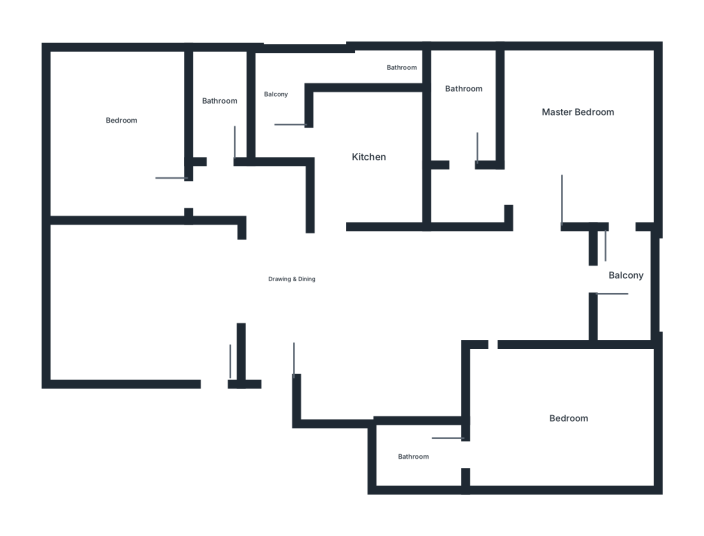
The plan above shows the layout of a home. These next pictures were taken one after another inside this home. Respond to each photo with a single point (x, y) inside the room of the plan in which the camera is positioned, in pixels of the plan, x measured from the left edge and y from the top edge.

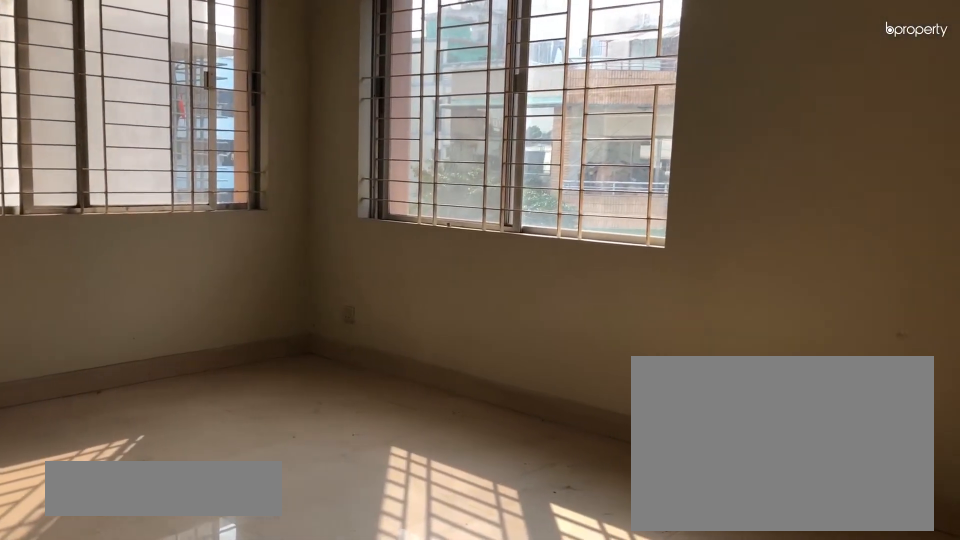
(562, 128)
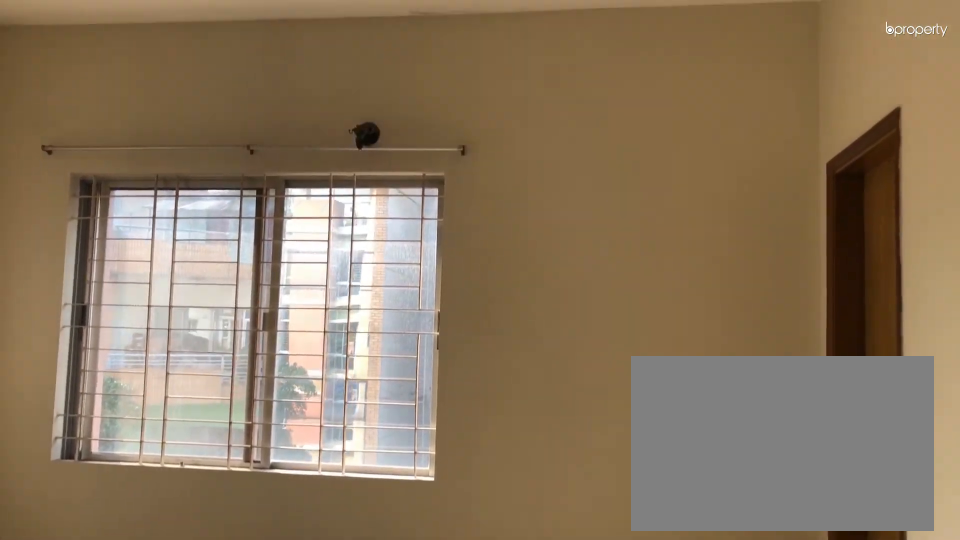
(562, 128)
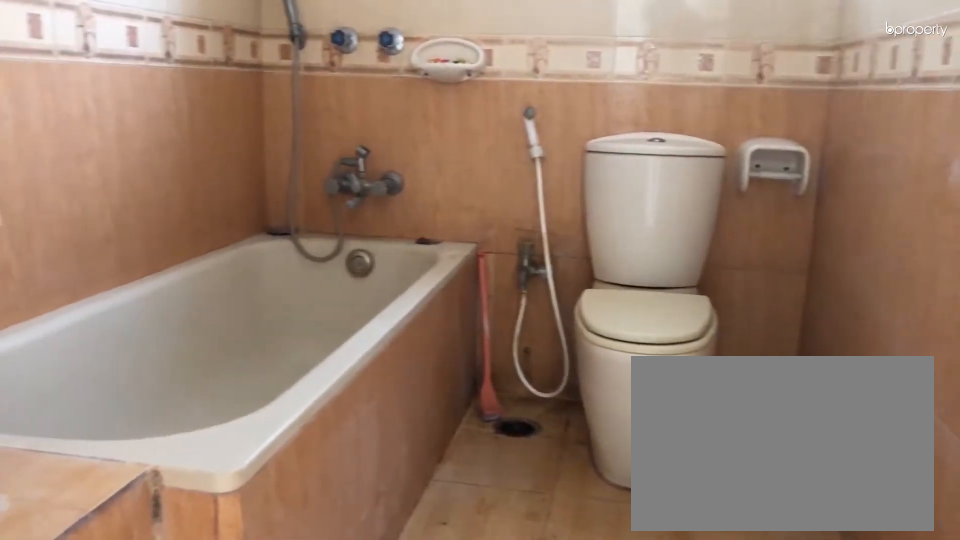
(465, 116)
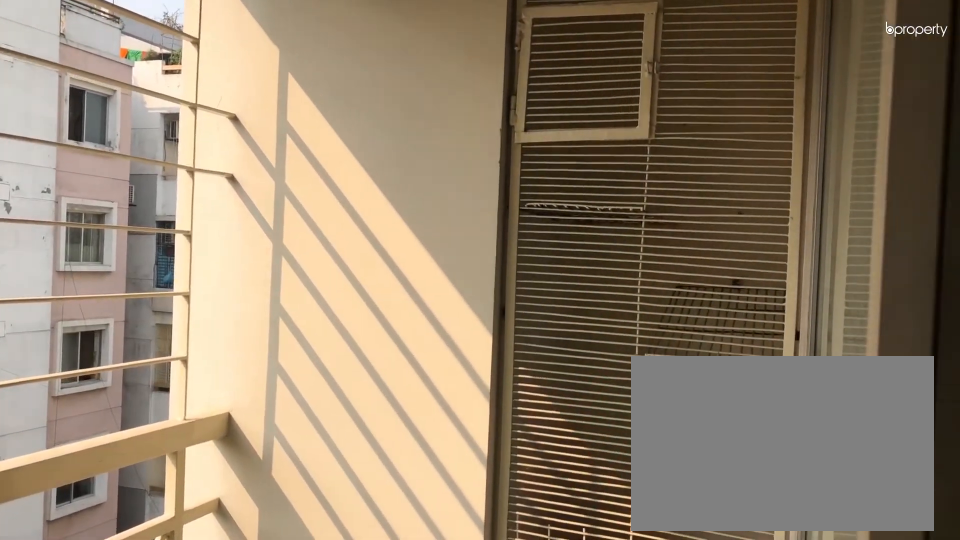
(621, 277)
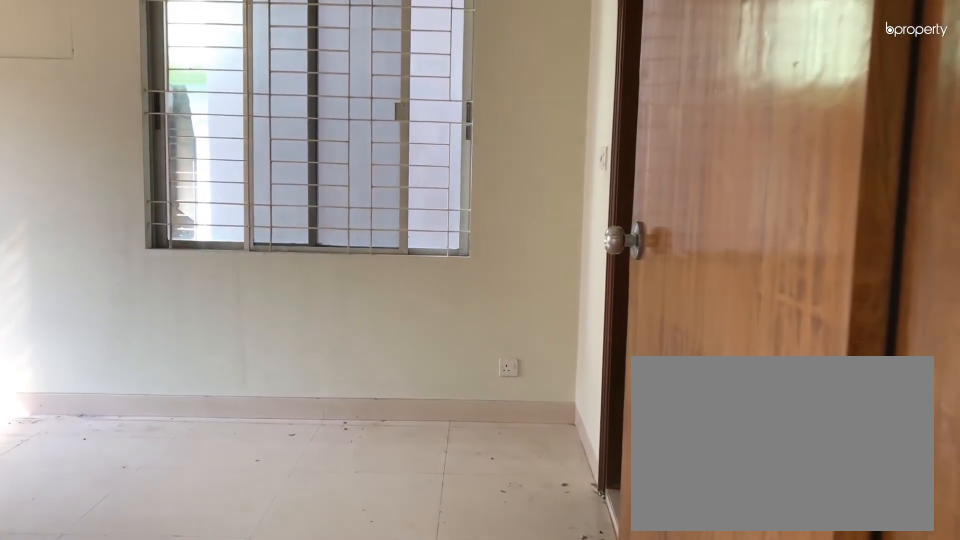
(516, 374)
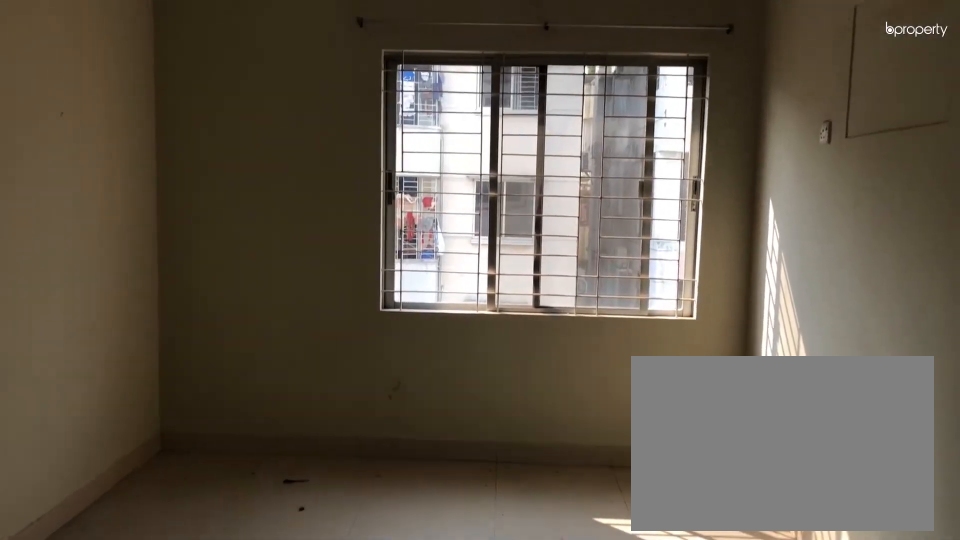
(573, 425)
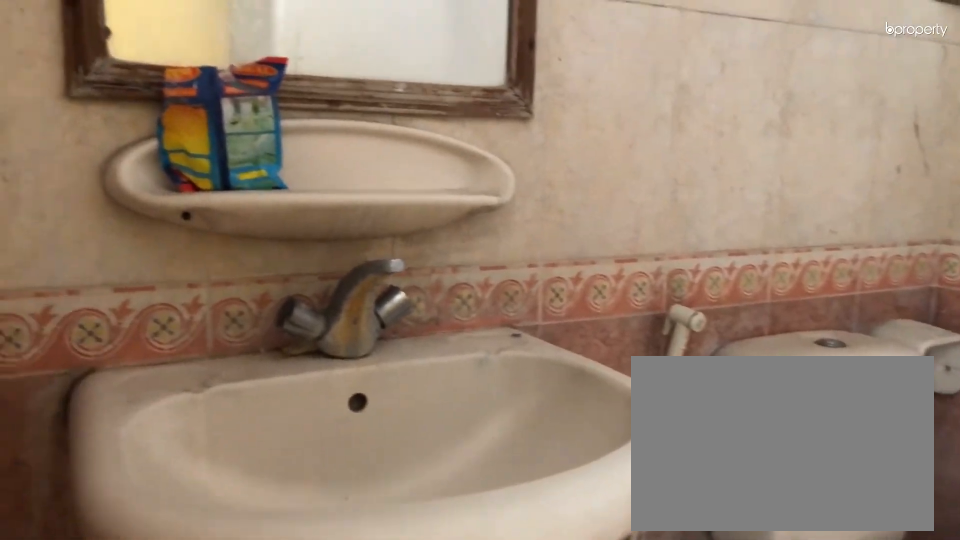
(419, 450)
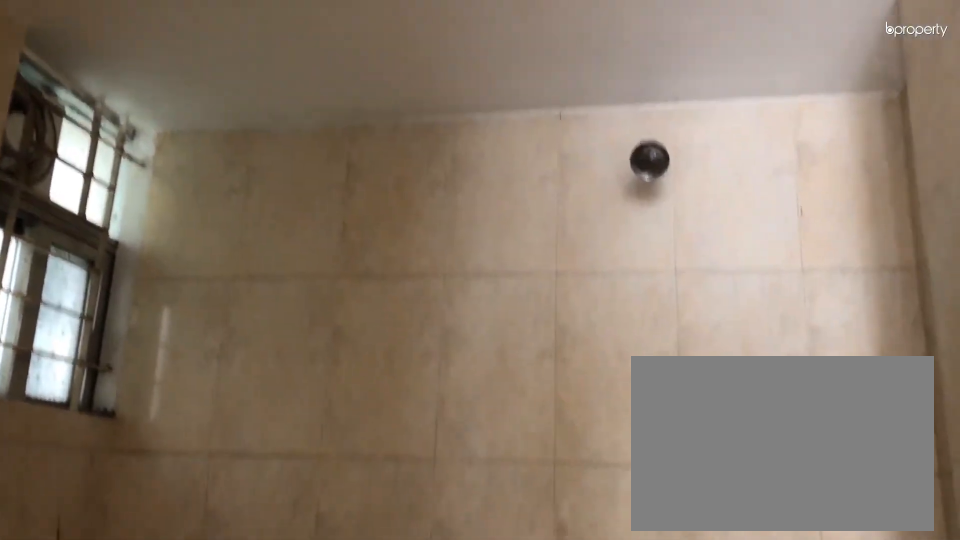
(419, 450)
